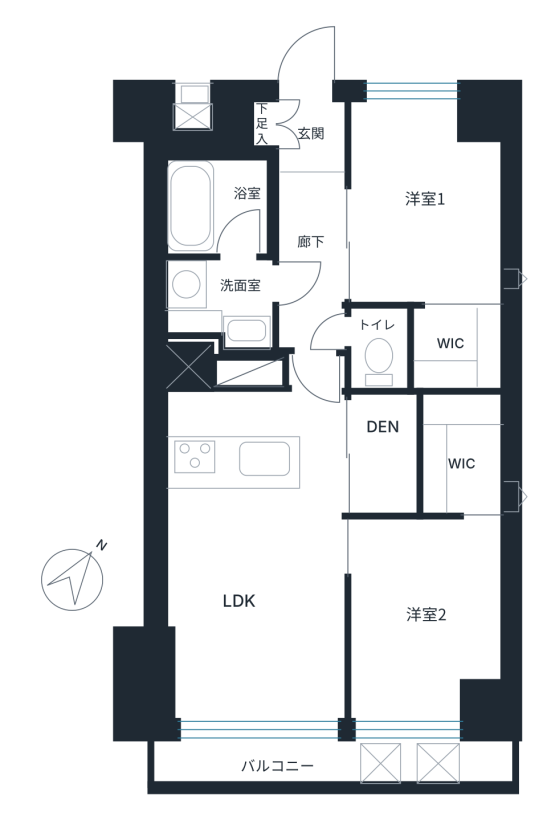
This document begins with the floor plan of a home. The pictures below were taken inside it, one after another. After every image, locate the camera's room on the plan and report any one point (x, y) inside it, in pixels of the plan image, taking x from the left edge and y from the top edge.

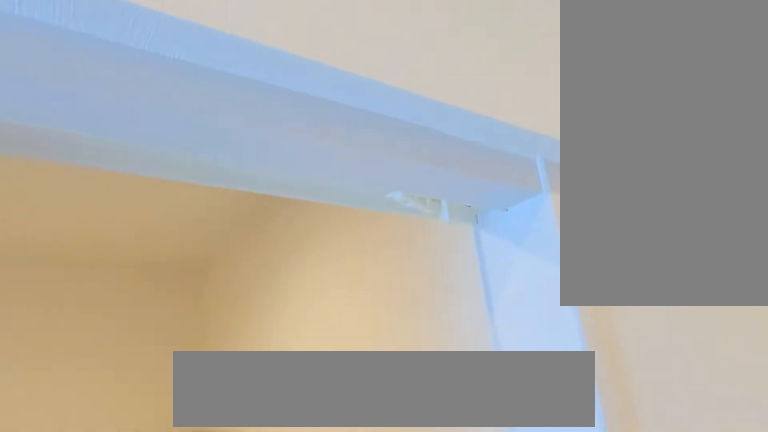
(430, 209)
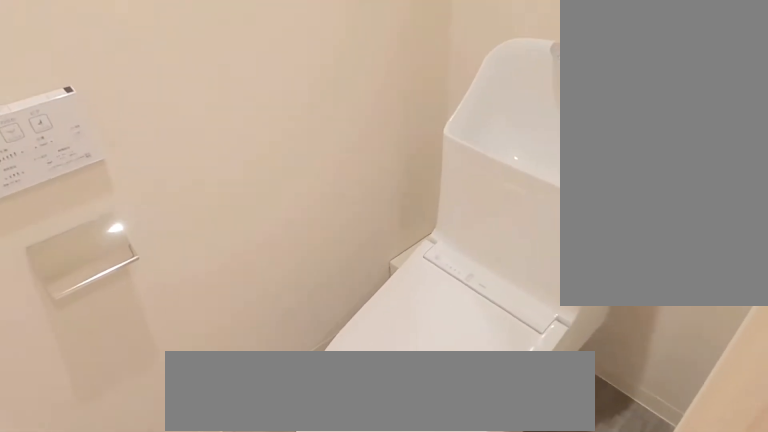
(384, 349)
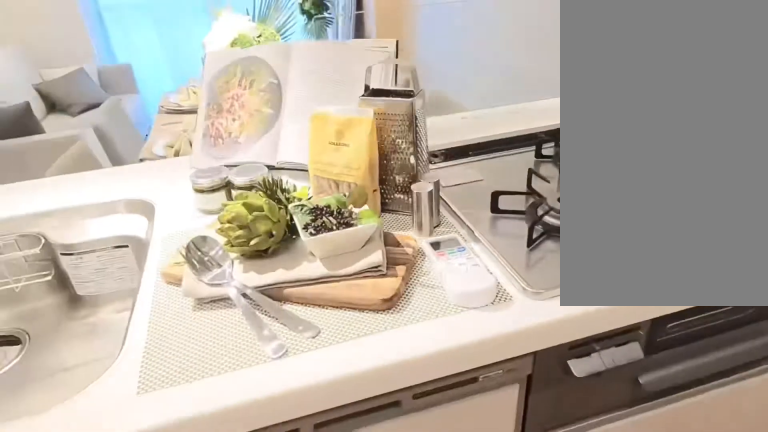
(236, 423)
